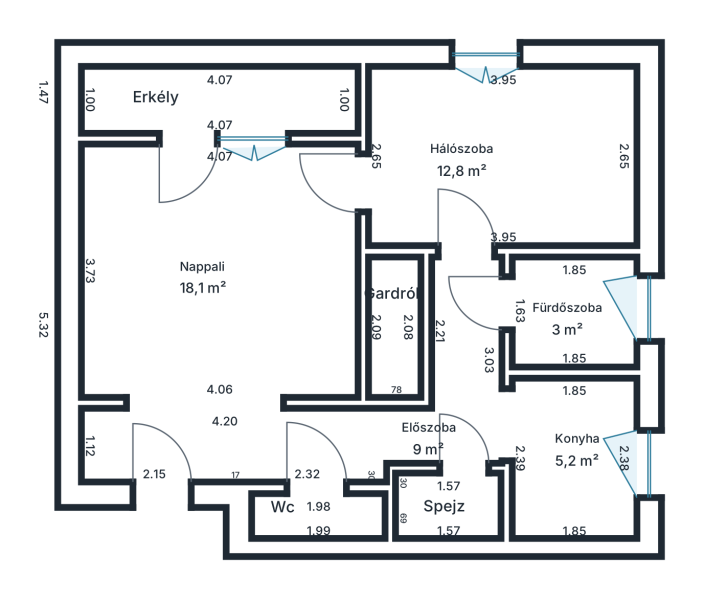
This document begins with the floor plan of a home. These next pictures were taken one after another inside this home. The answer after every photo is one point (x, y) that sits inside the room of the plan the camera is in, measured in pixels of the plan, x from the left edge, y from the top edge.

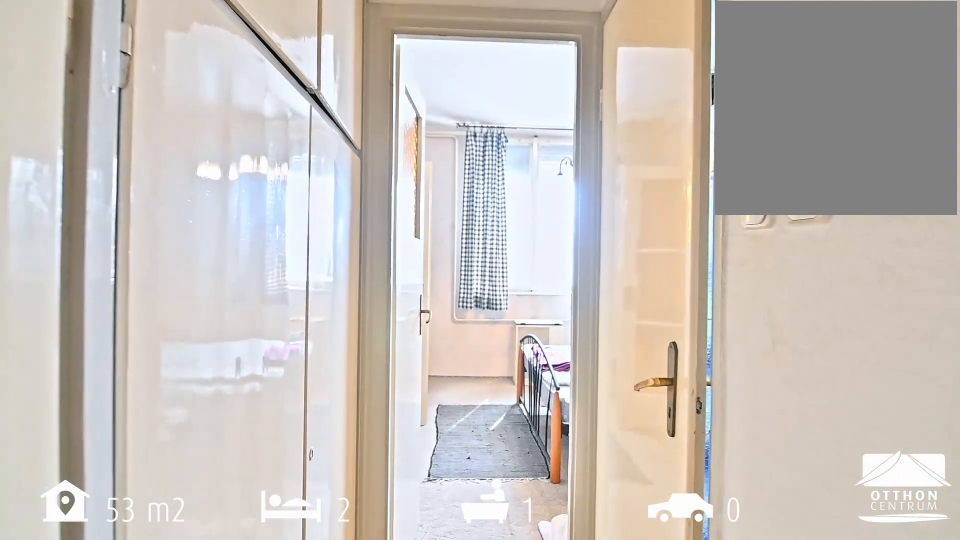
(466, 372)
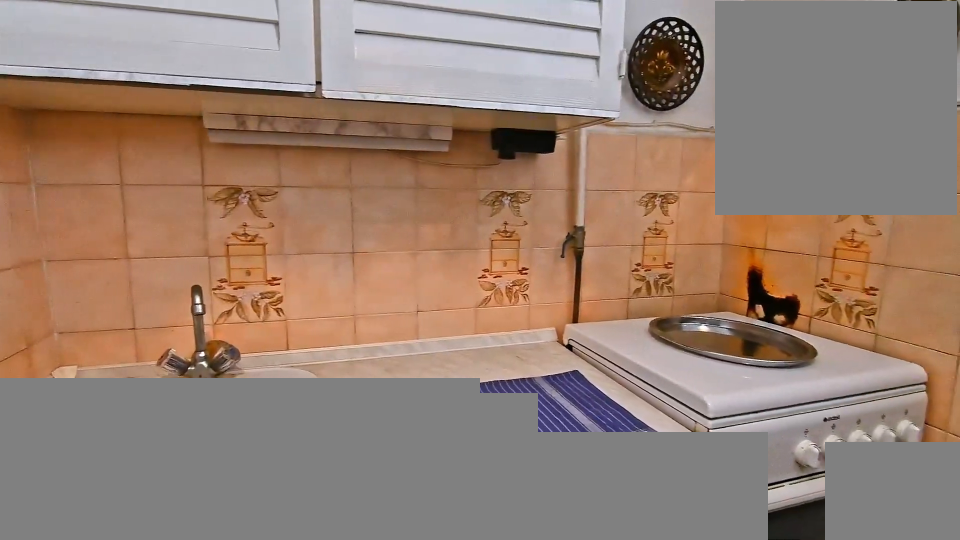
(577, 454)
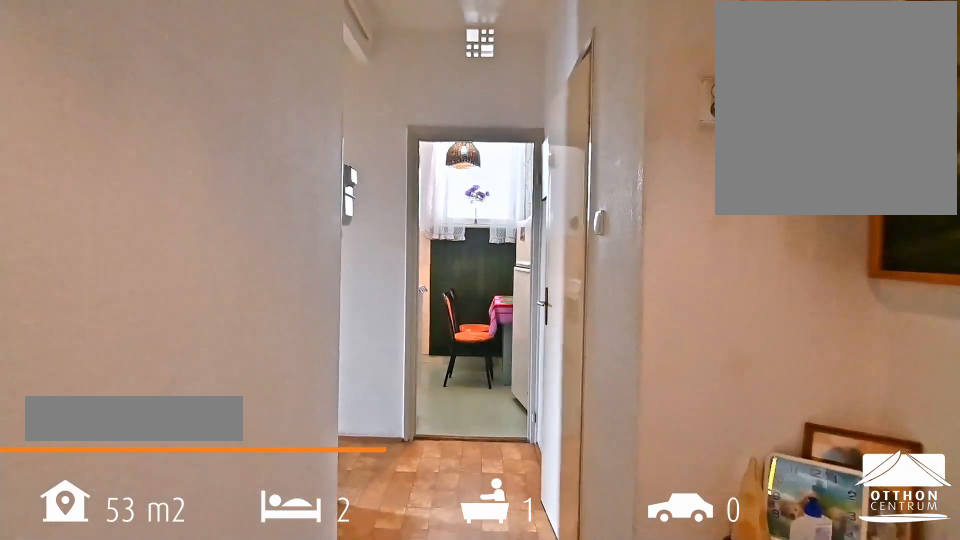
(248, 443)
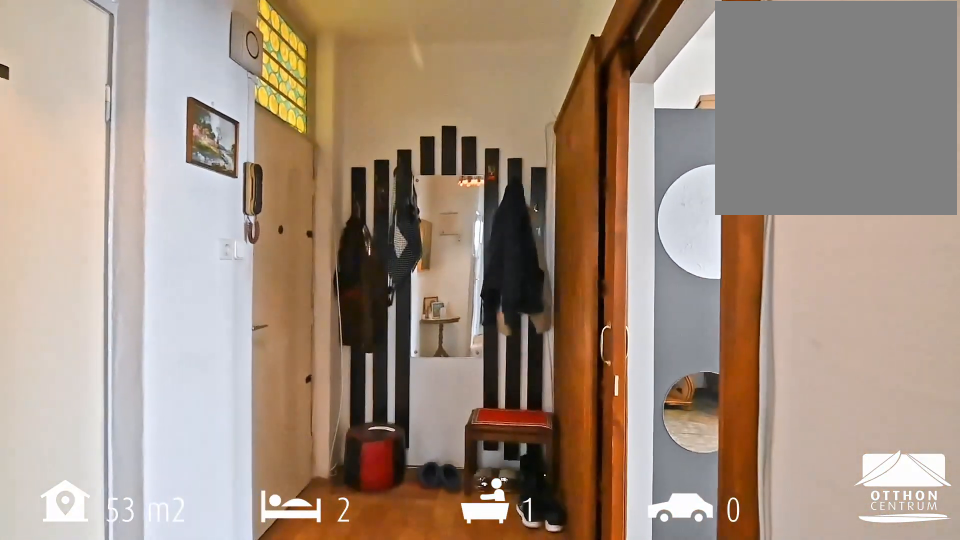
(248, 443)
